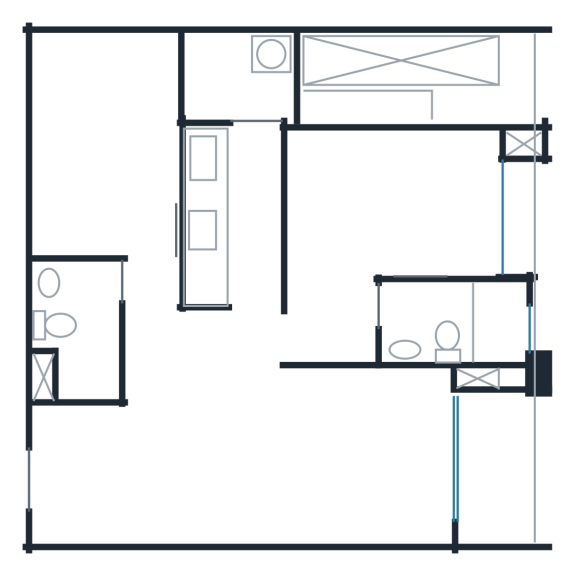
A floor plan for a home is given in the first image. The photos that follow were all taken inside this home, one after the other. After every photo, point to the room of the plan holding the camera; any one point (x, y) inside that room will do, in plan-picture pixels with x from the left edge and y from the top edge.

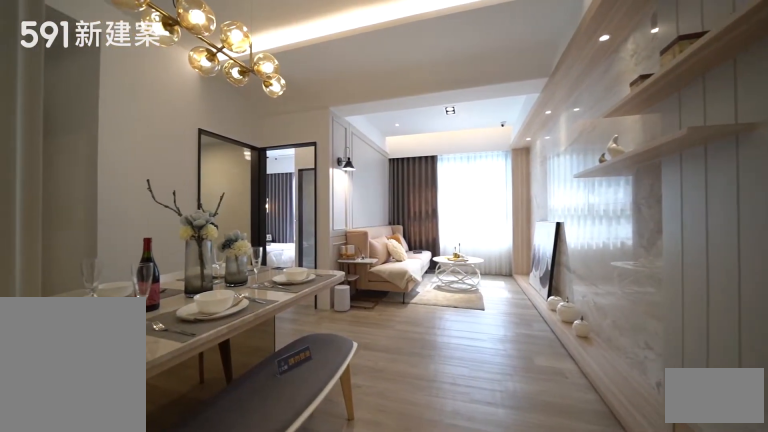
(202, 425)
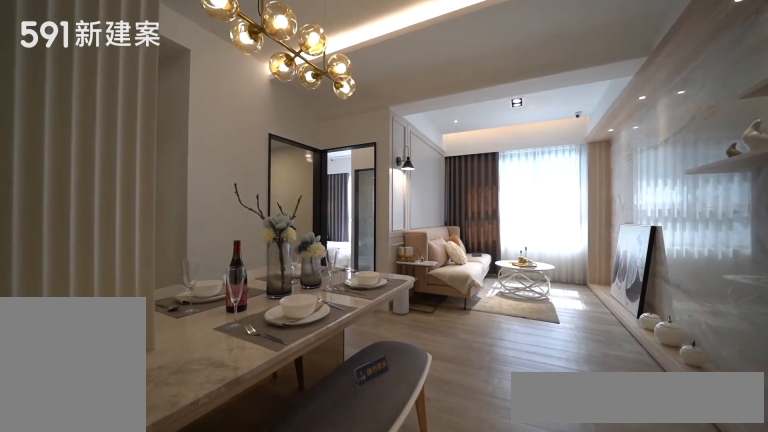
(202, 425)
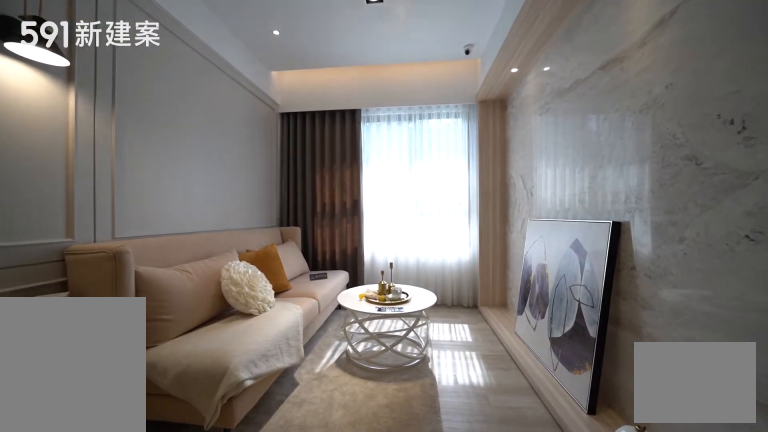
(370, 454)
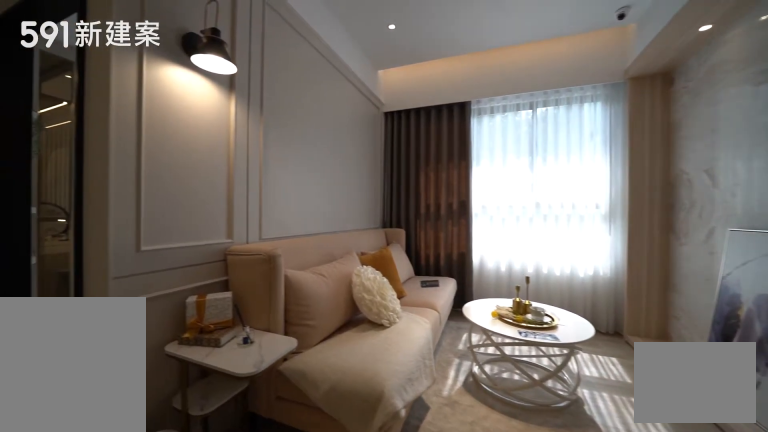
(370, 454)
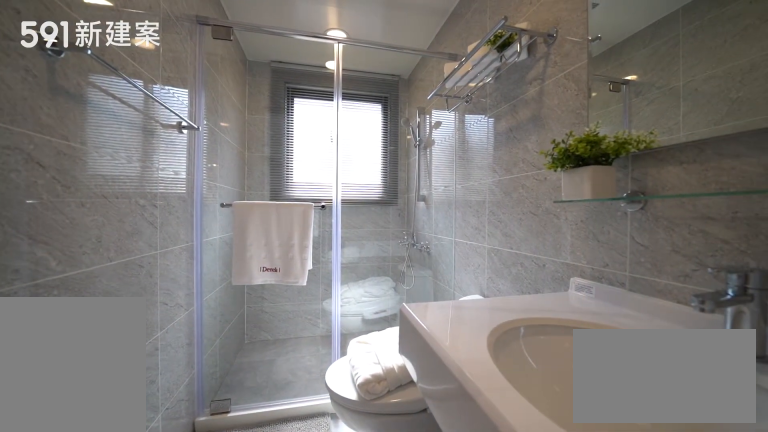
(460, 324)
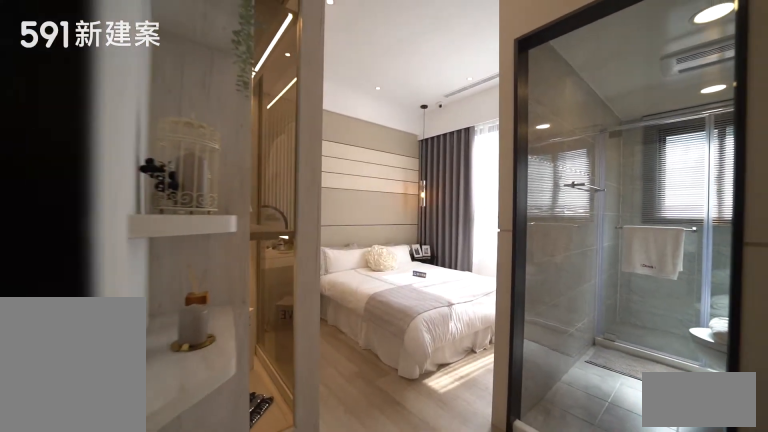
(379, 224)
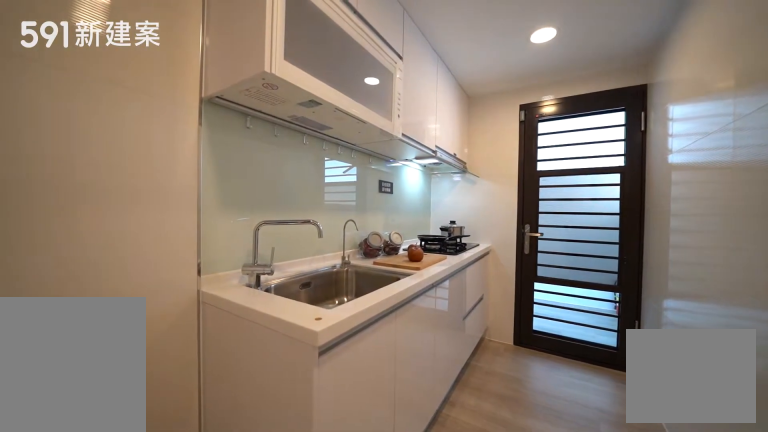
(232, 216)
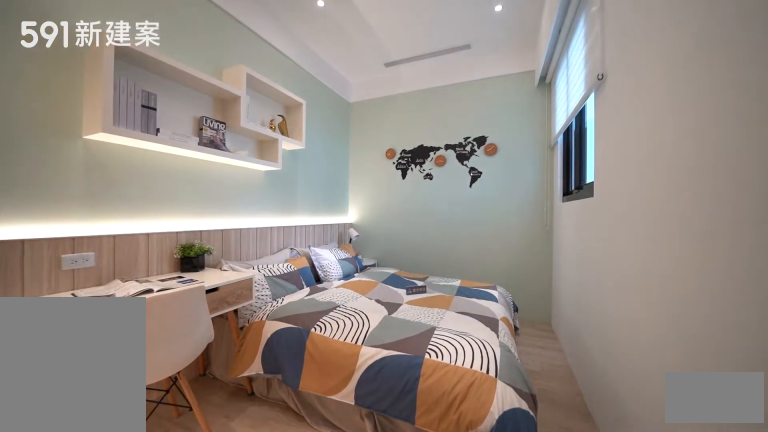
(104, 143)
